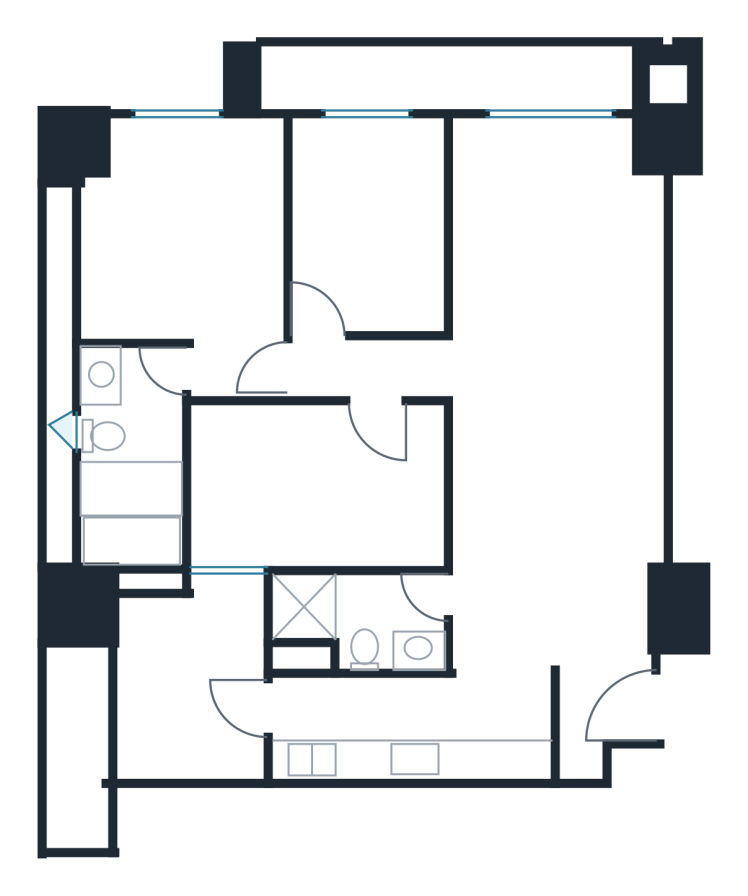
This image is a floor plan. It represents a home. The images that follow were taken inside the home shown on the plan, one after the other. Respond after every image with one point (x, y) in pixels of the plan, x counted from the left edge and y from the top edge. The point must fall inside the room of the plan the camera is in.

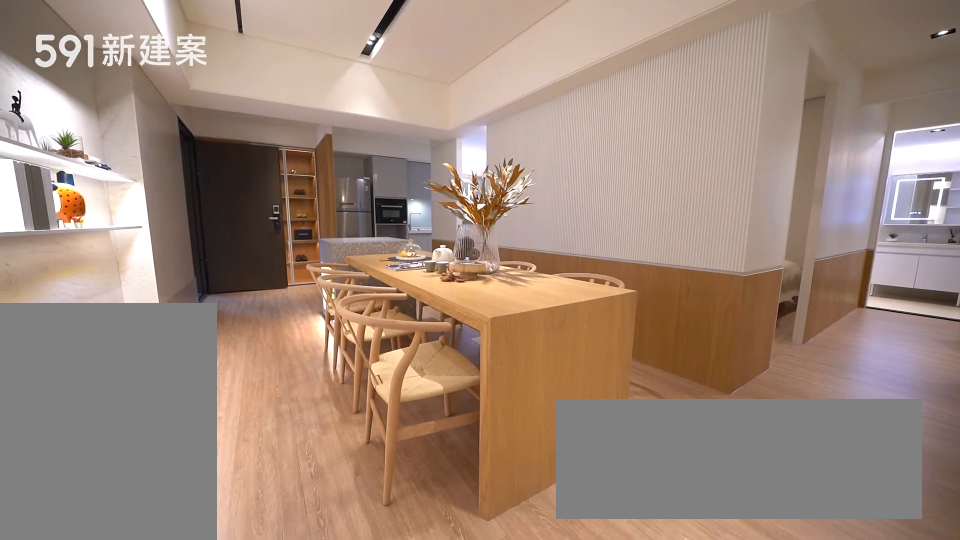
(557, 510)
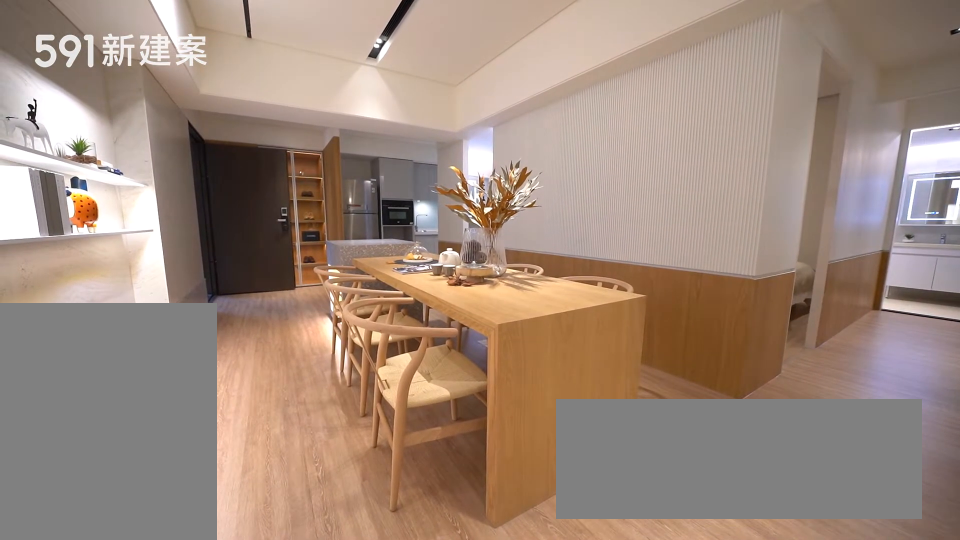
(557, 510)
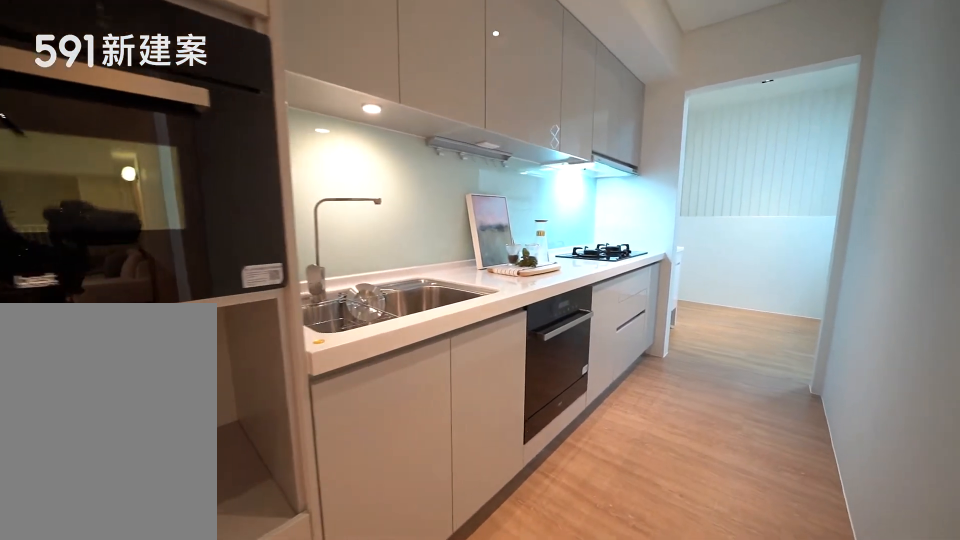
(412, 727)
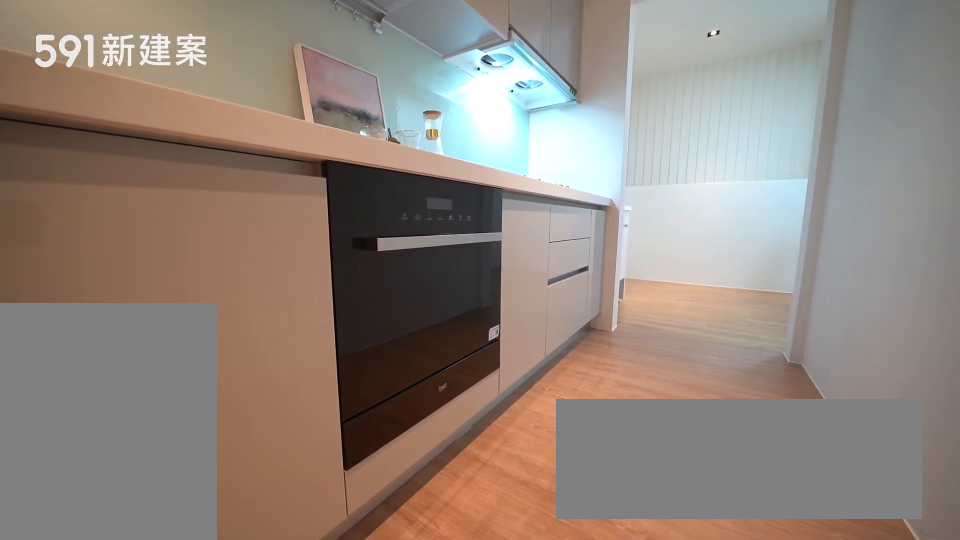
(412, 727)
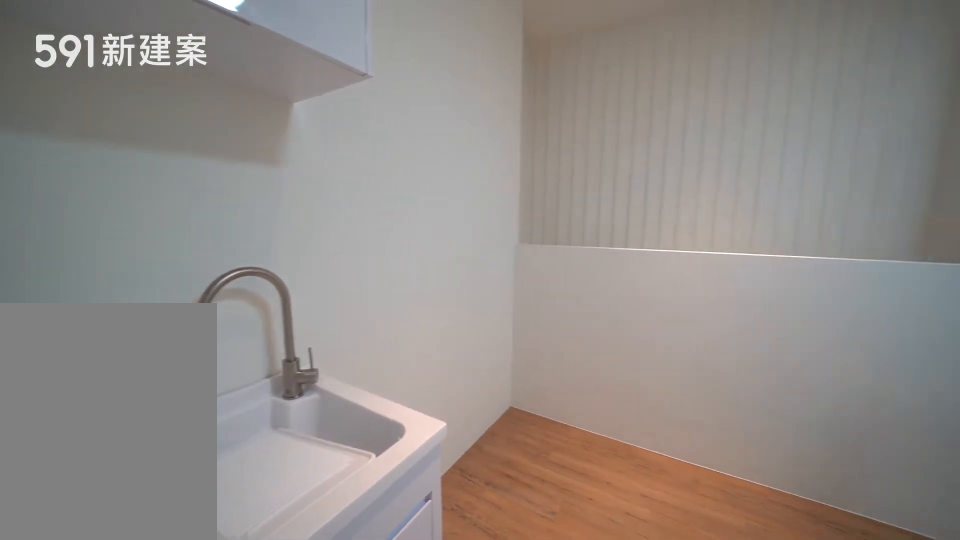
(191, 675)
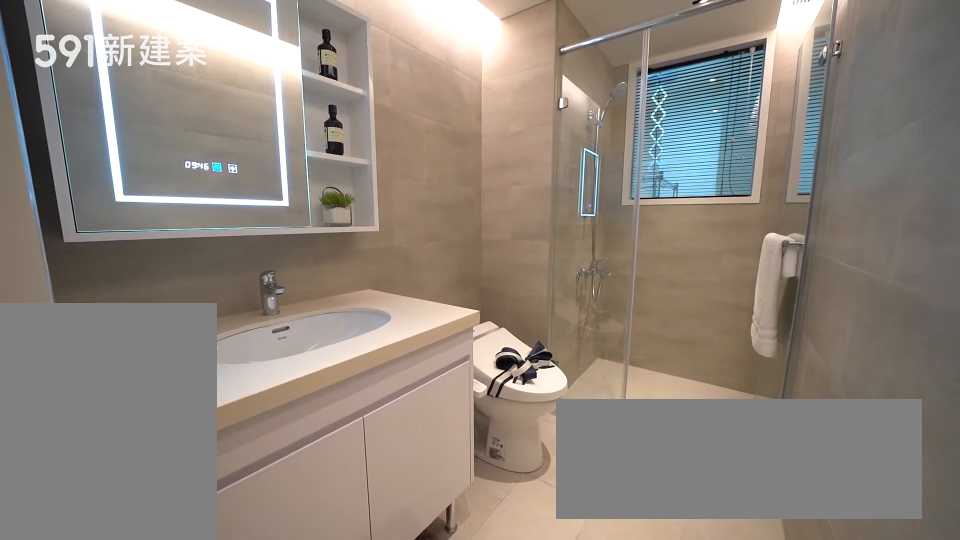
(361, 617)
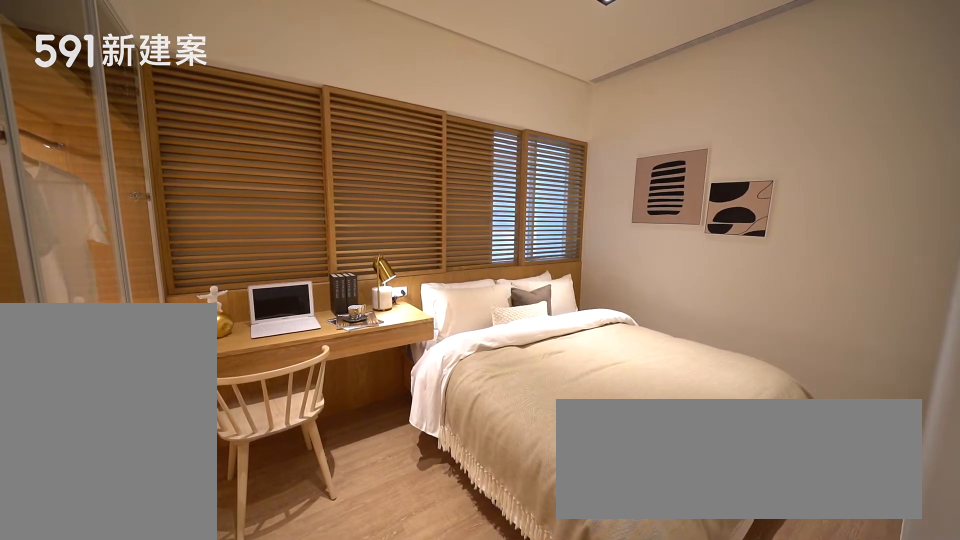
(318, 487)
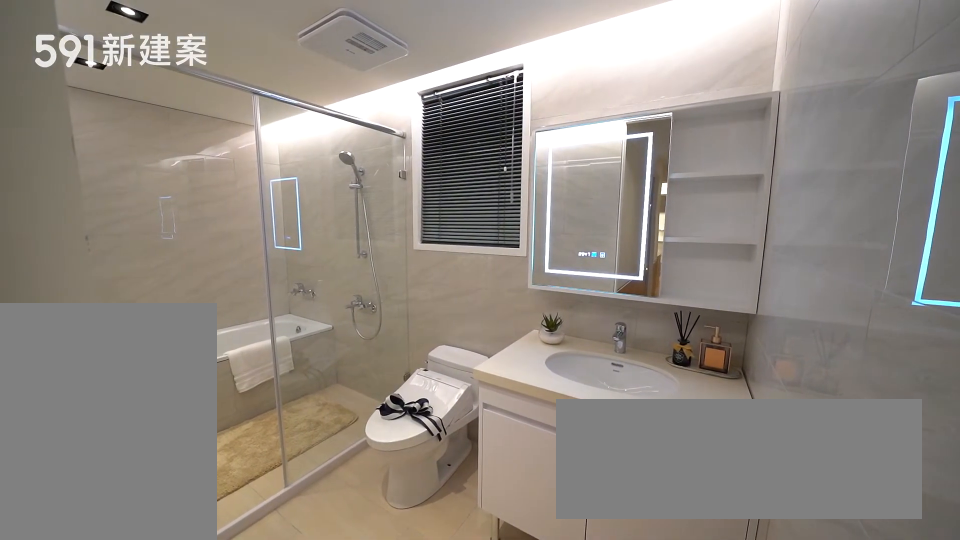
(133, 451)
